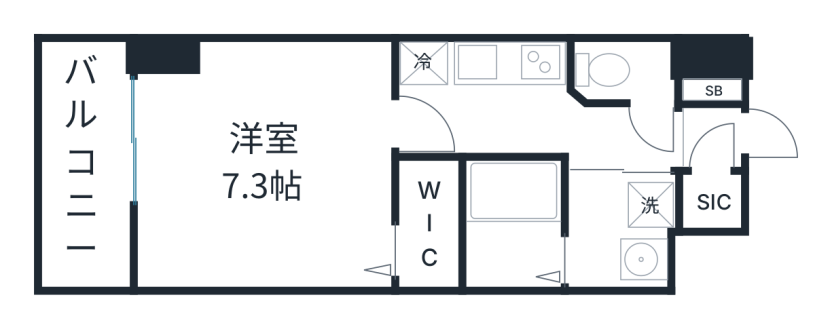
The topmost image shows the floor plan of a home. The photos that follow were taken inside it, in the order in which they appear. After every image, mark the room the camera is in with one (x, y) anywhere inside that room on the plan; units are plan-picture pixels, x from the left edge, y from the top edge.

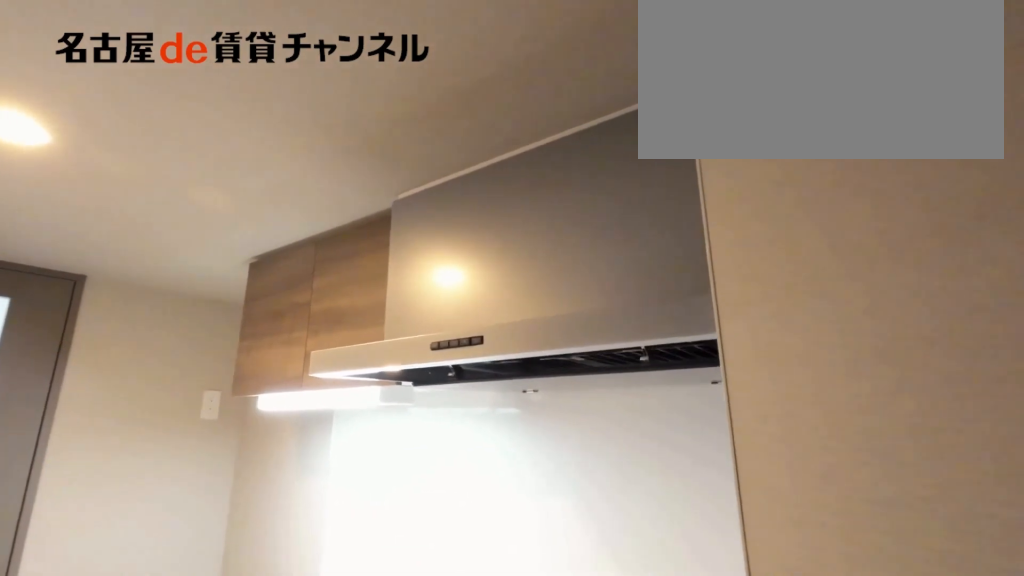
(482, 63)
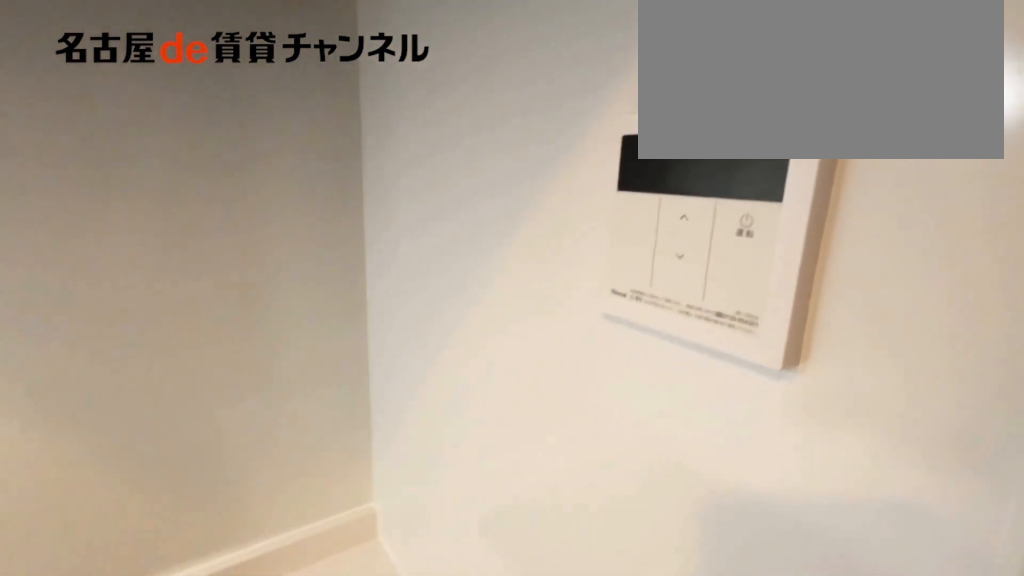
(482, 63)
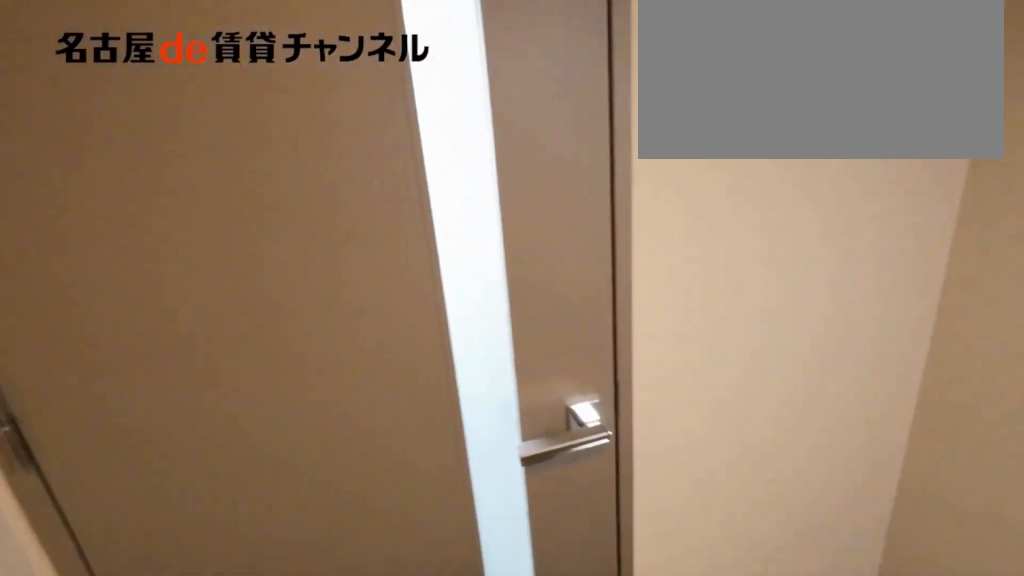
(533, 125)
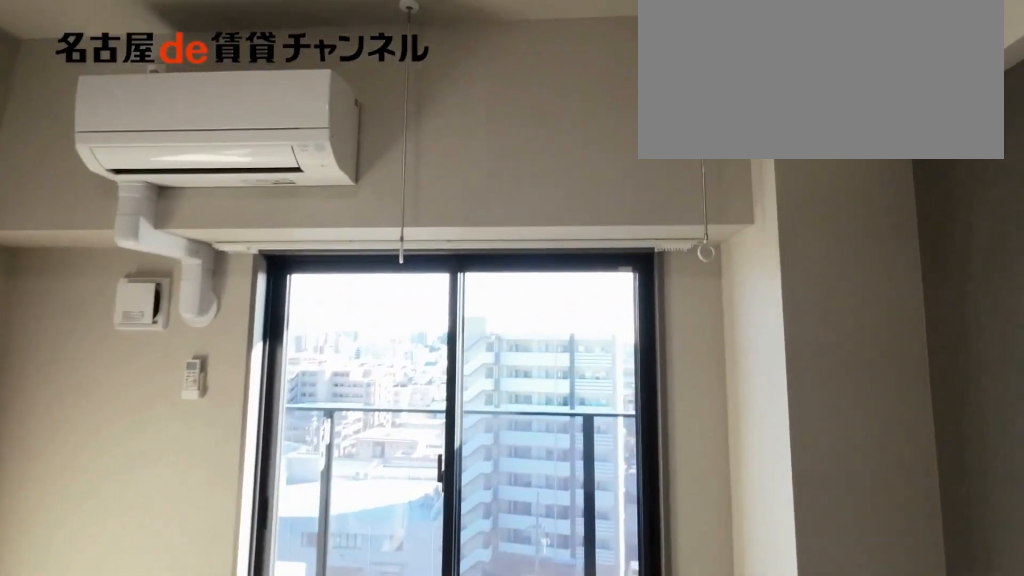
(267, 167)
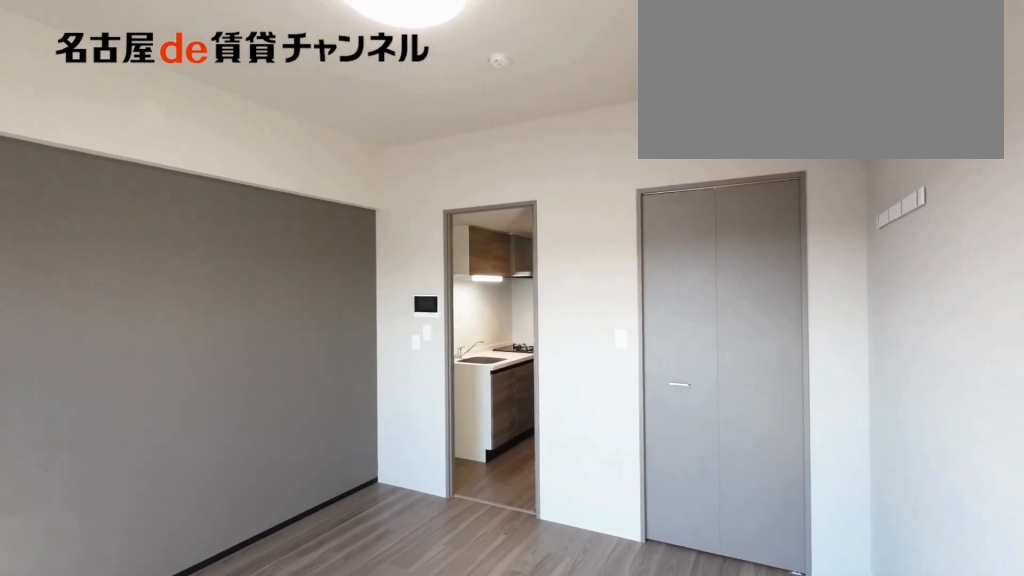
(267, 167)
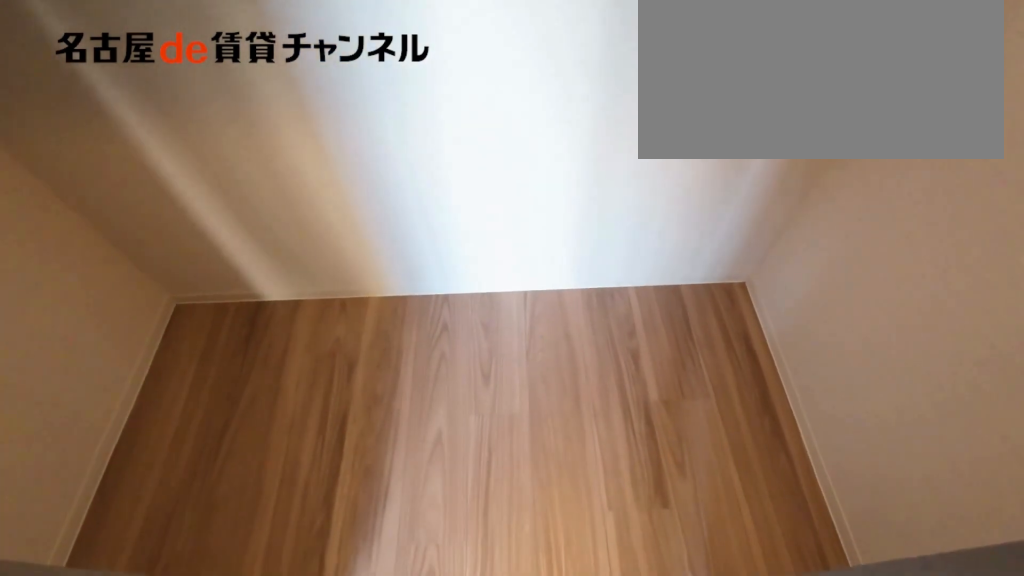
(428, 224)
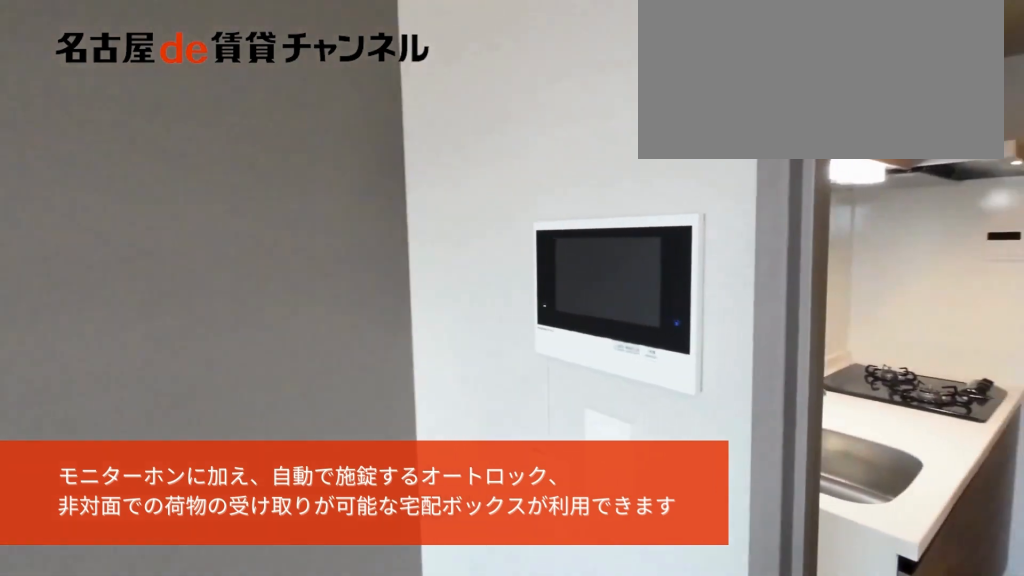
(267, 167)
